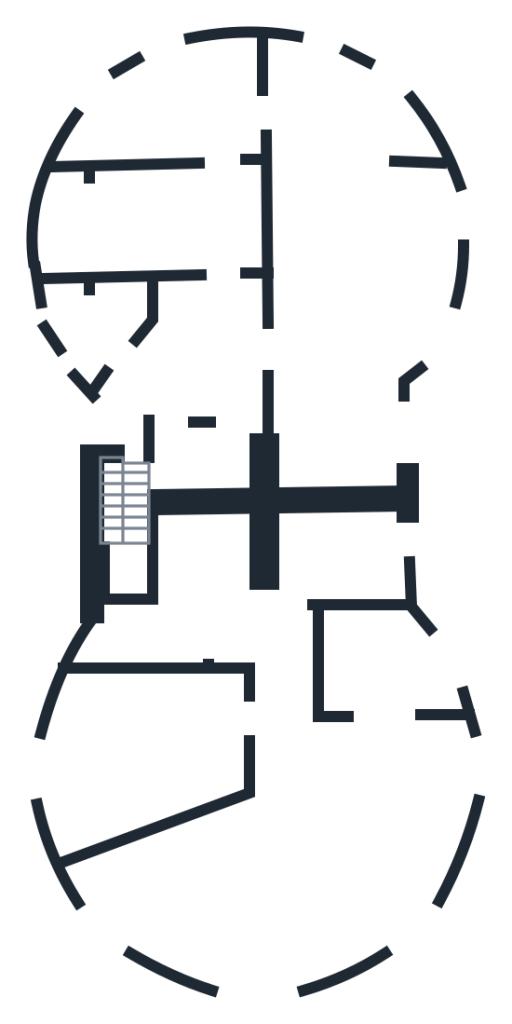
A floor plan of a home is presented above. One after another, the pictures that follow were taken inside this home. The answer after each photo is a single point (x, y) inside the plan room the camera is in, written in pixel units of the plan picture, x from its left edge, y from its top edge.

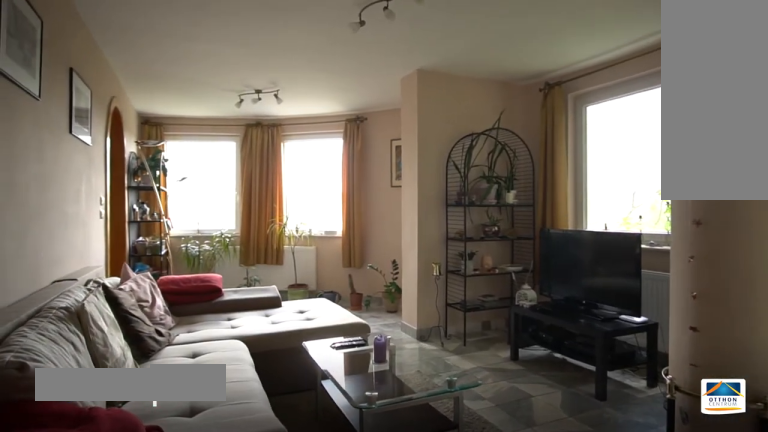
(366, 244)
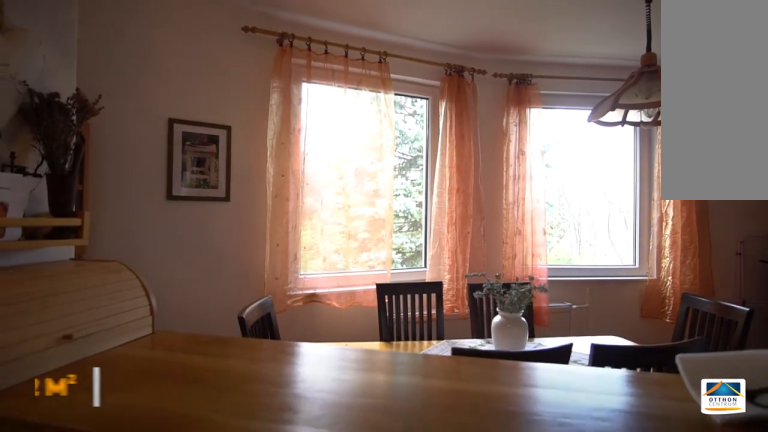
(187, 98)
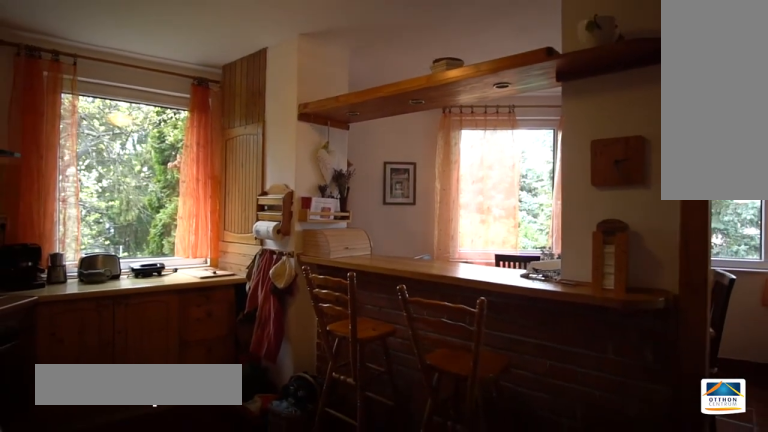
(165, 222)
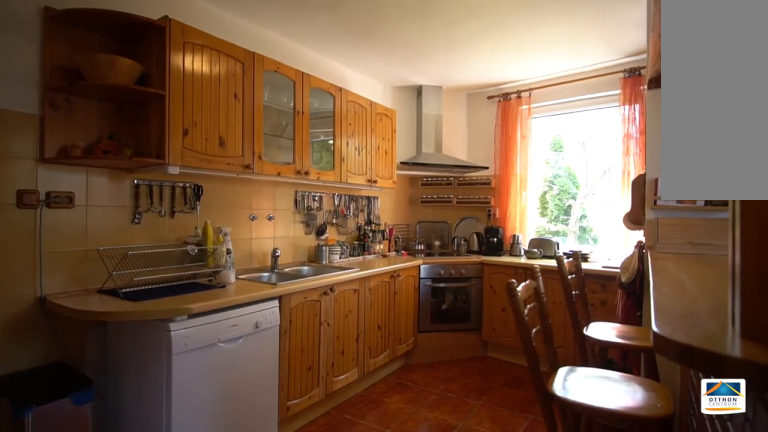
(164, 222)
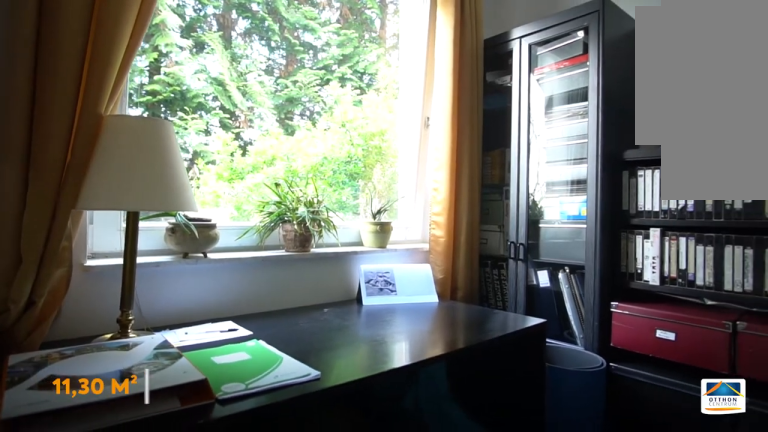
(342, 453)
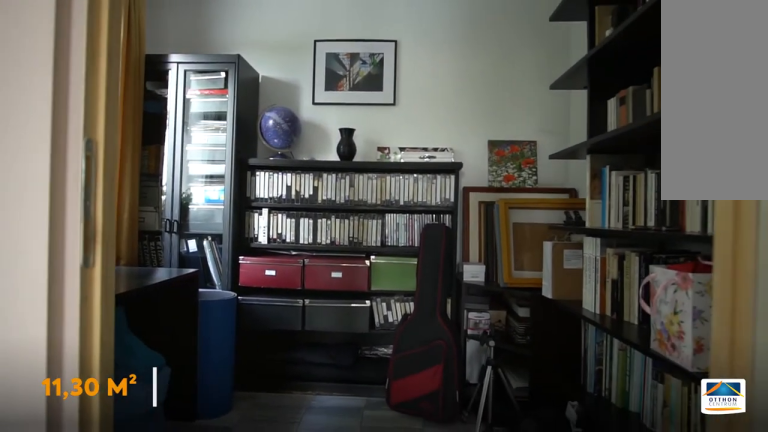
(342, 452)
